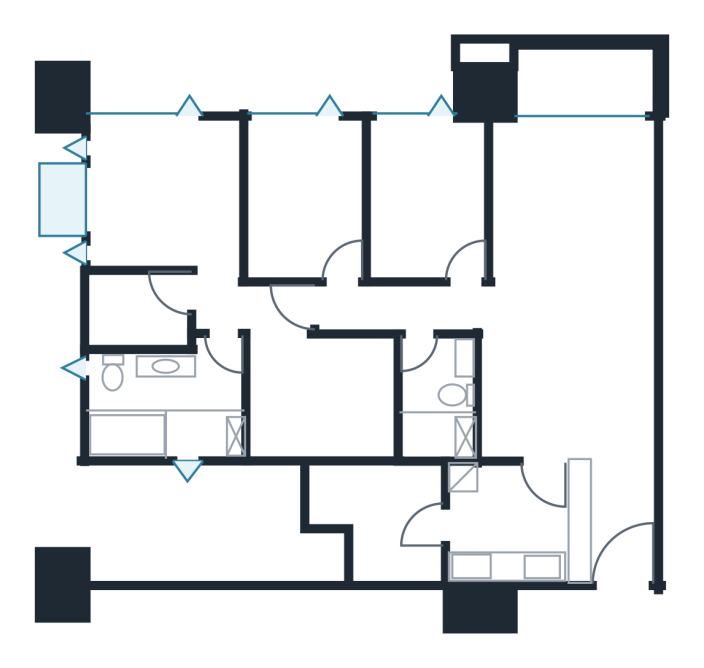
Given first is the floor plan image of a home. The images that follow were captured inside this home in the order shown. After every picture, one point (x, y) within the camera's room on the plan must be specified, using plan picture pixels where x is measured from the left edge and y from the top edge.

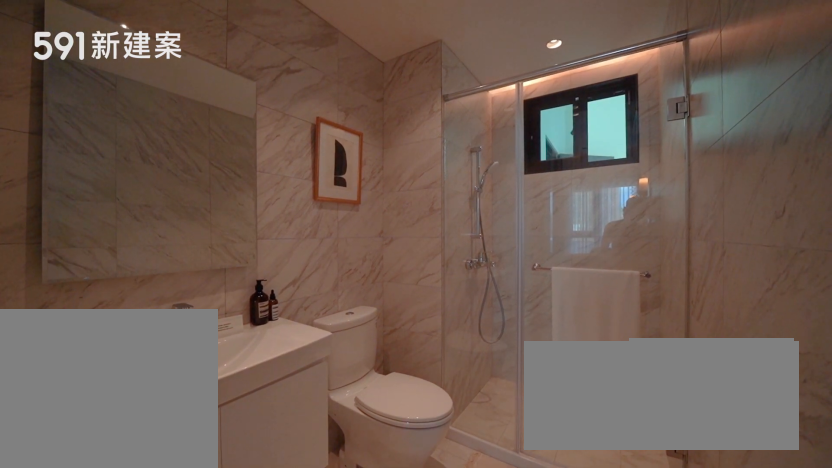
(435, 402)
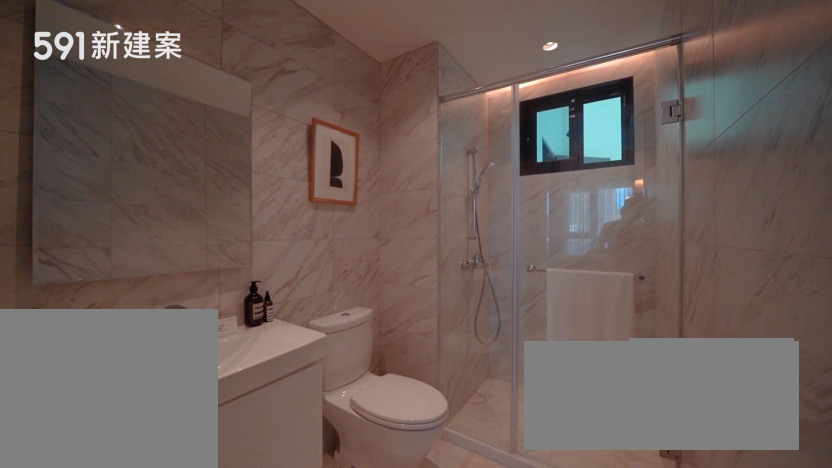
(435, 402)
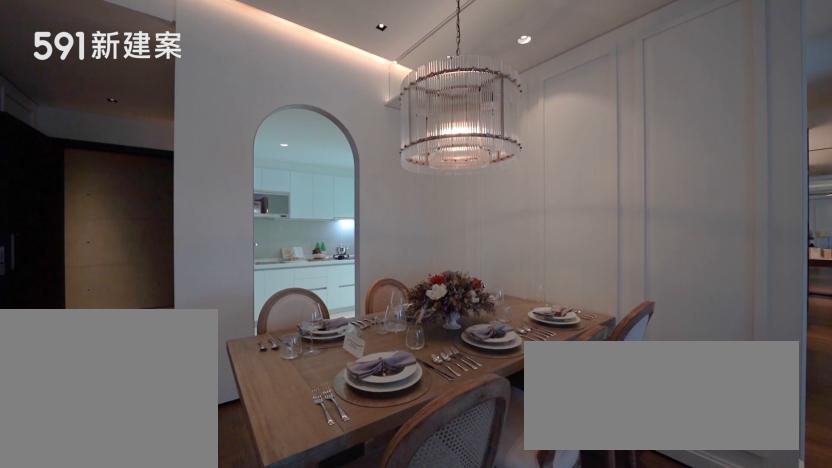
(564, 396)
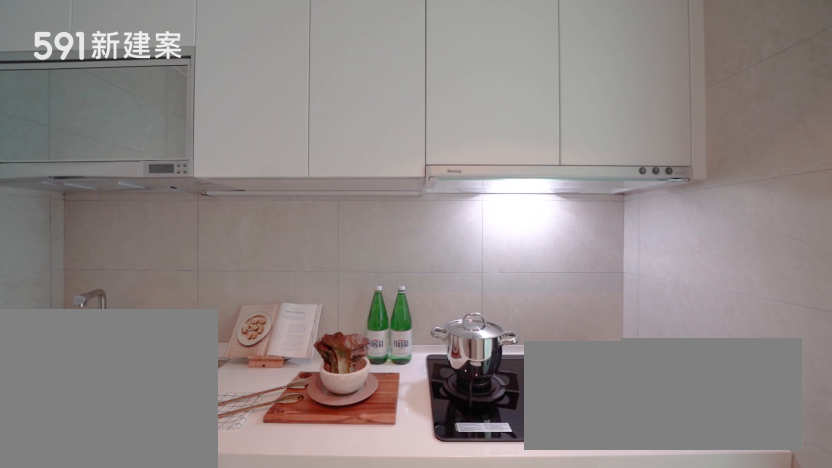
(504, 523)
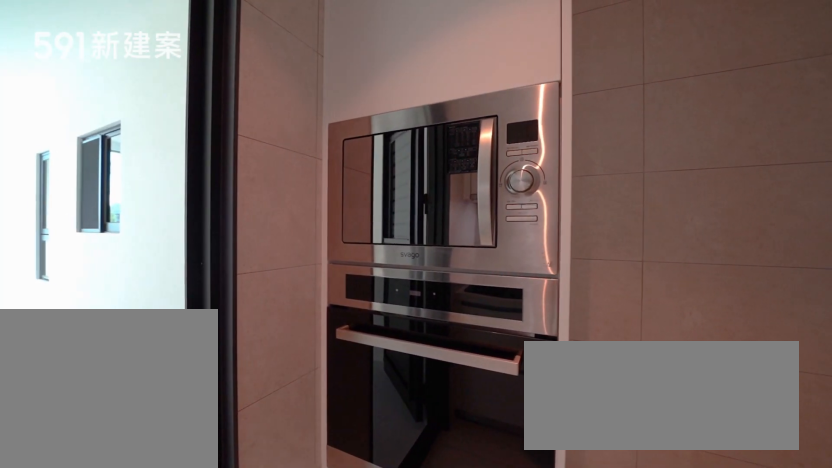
(504, 523)
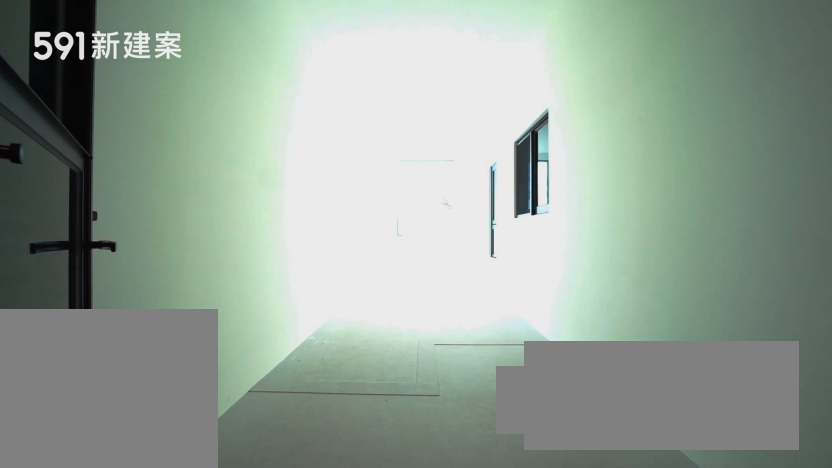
(380, 517)
